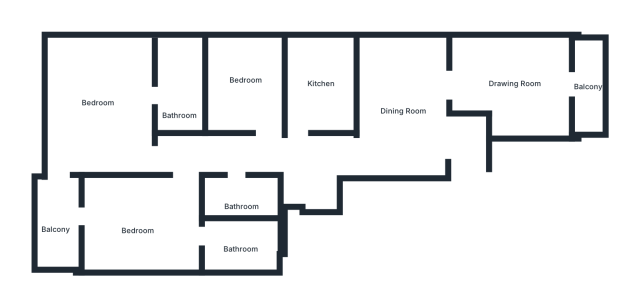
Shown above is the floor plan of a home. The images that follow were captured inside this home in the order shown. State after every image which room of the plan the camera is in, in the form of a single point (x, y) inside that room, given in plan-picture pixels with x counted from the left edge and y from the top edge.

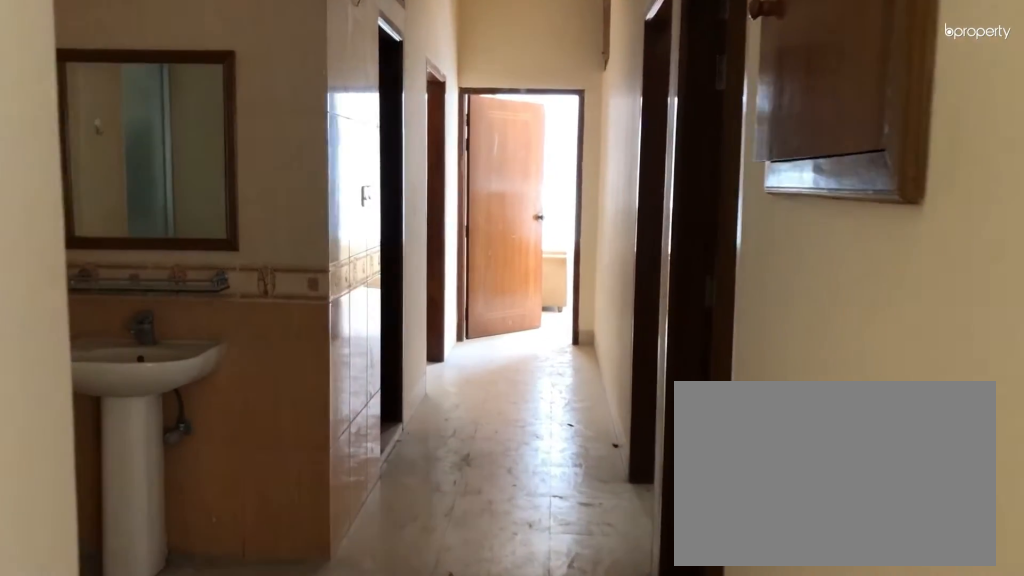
(406, 109)
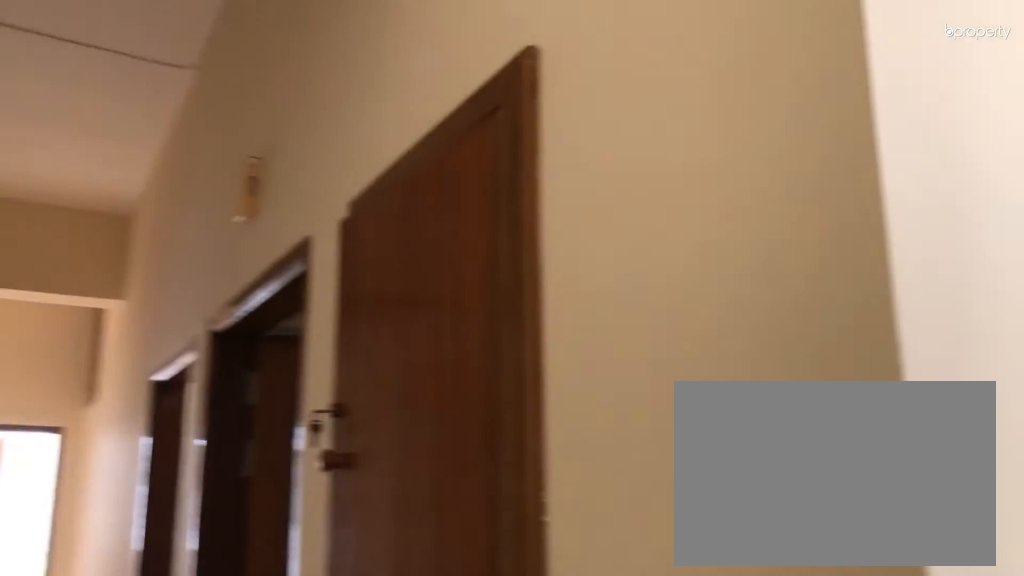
(406, 109)
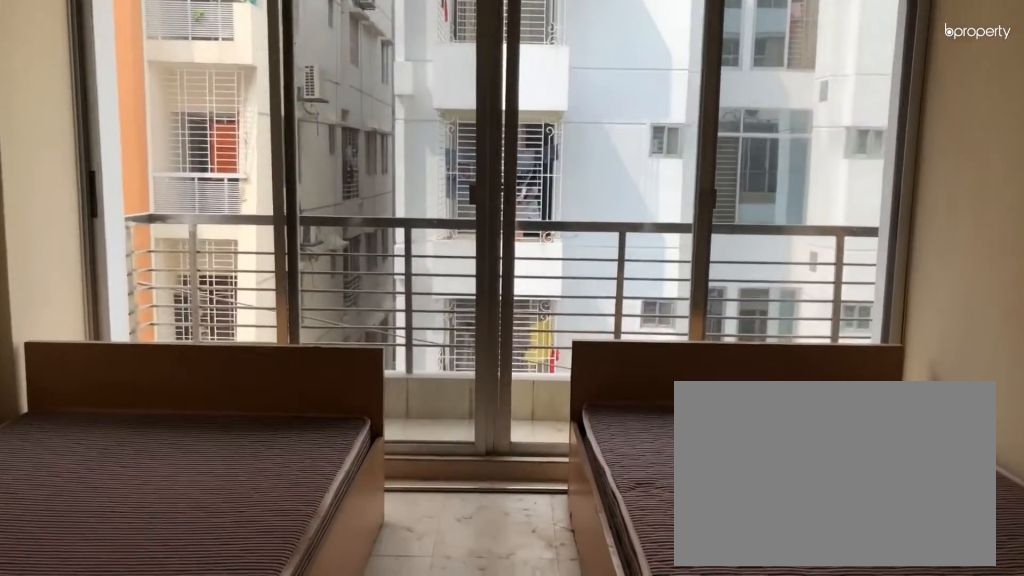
(519, 84)
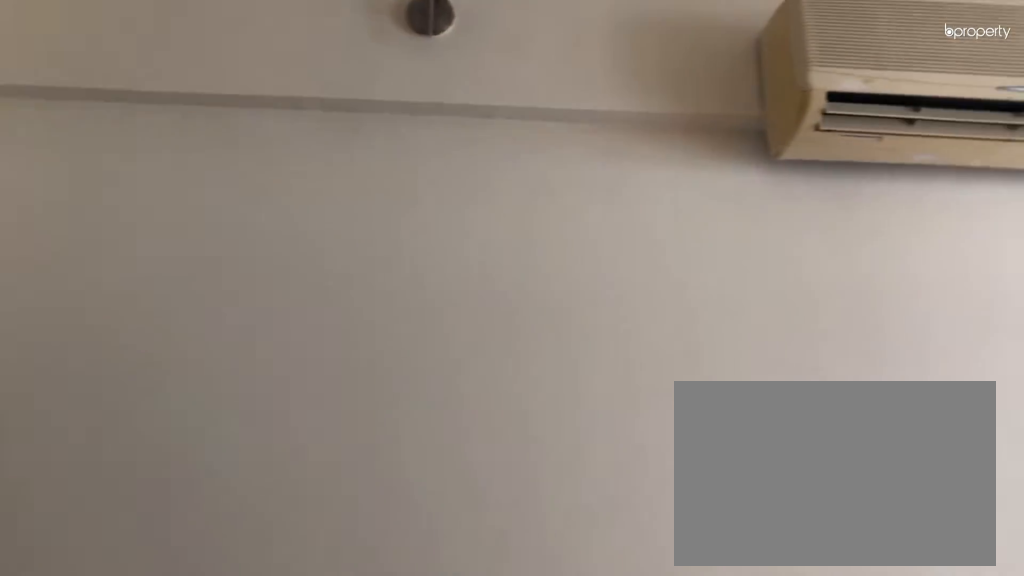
(519, 84)
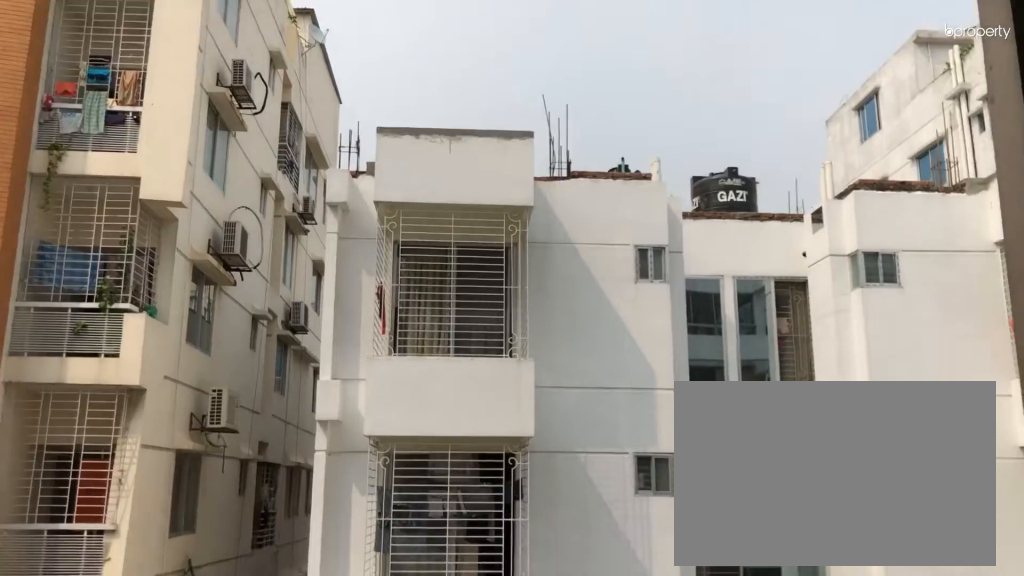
(592, 65)
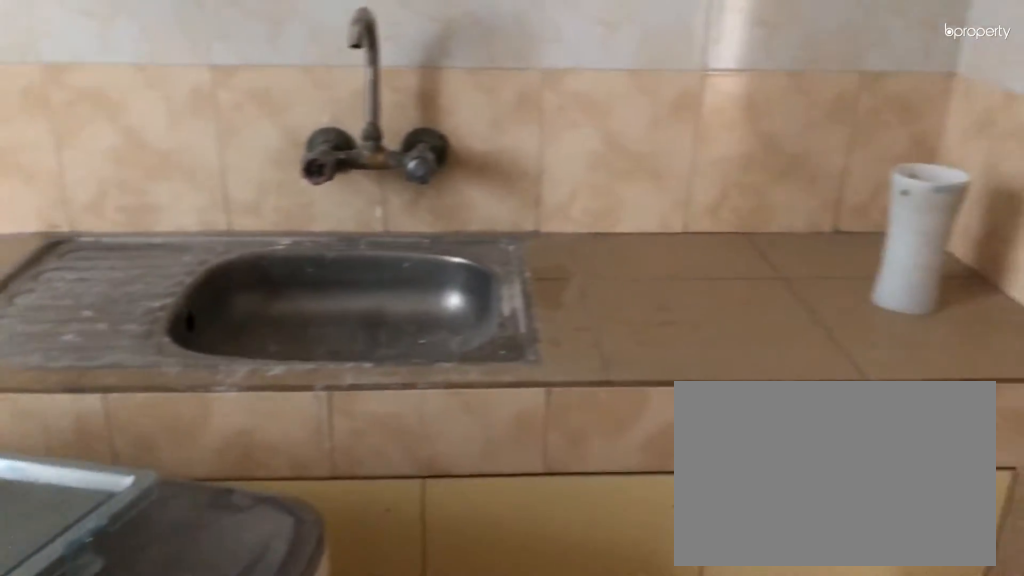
(325, 86)
